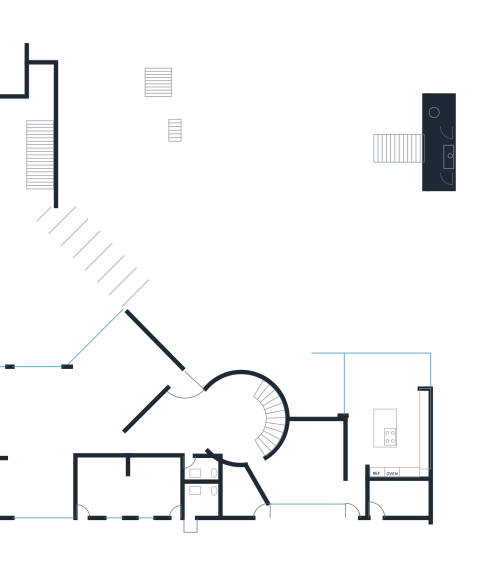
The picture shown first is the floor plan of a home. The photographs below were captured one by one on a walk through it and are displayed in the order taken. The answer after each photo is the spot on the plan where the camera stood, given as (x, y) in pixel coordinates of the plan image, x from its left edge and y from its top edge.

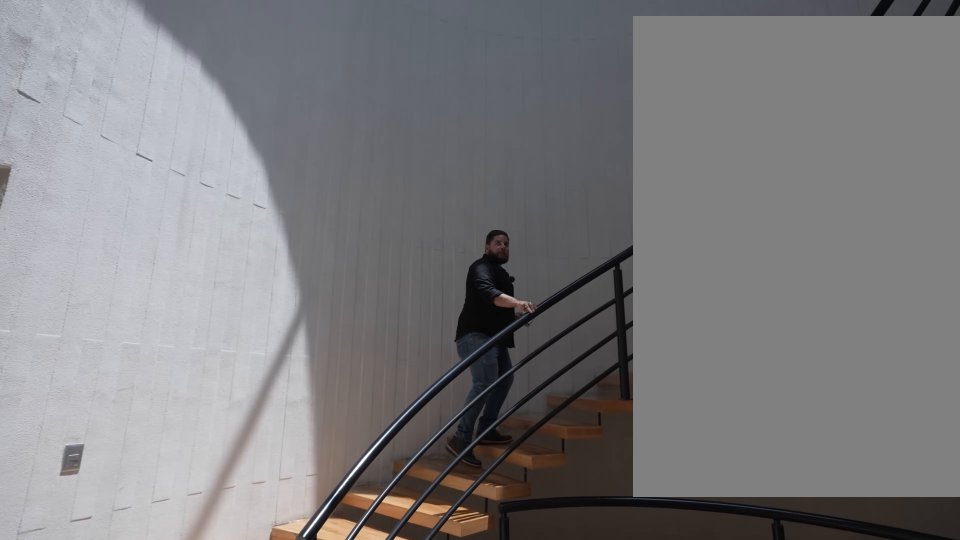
(220, 426)
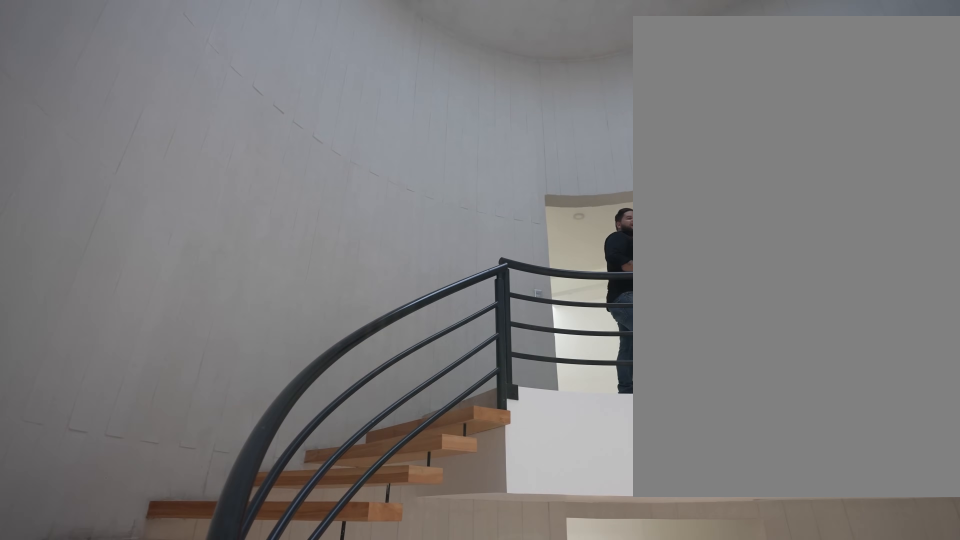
(219, 414)
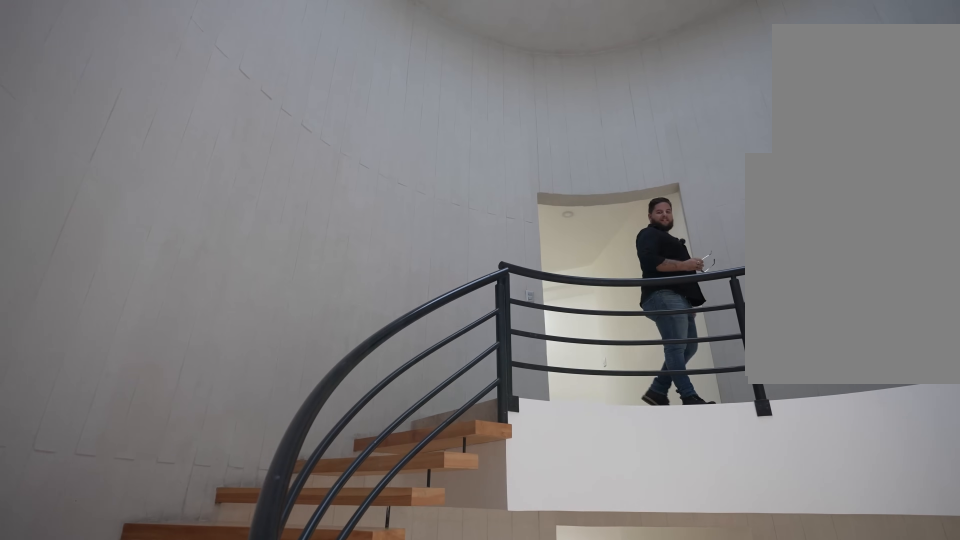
(220, 410)
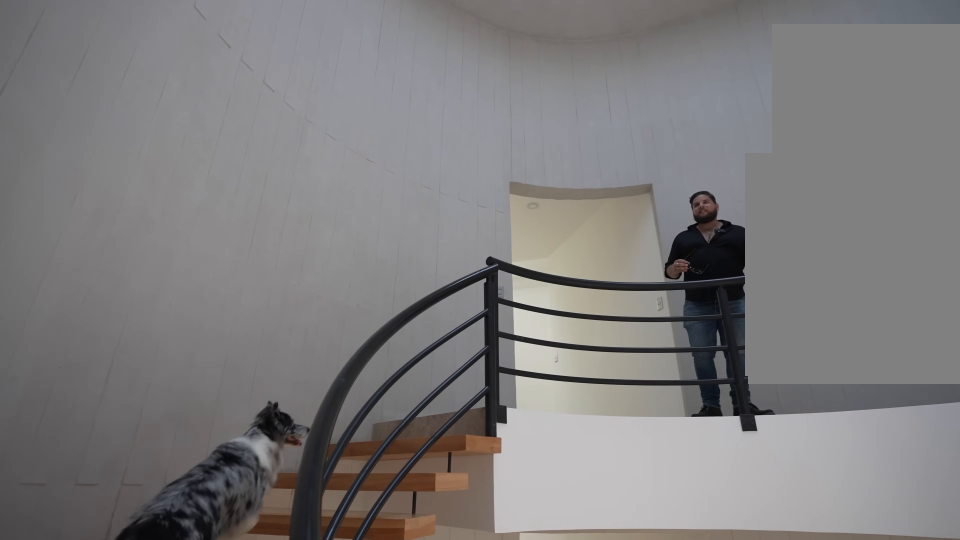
(230, 394)
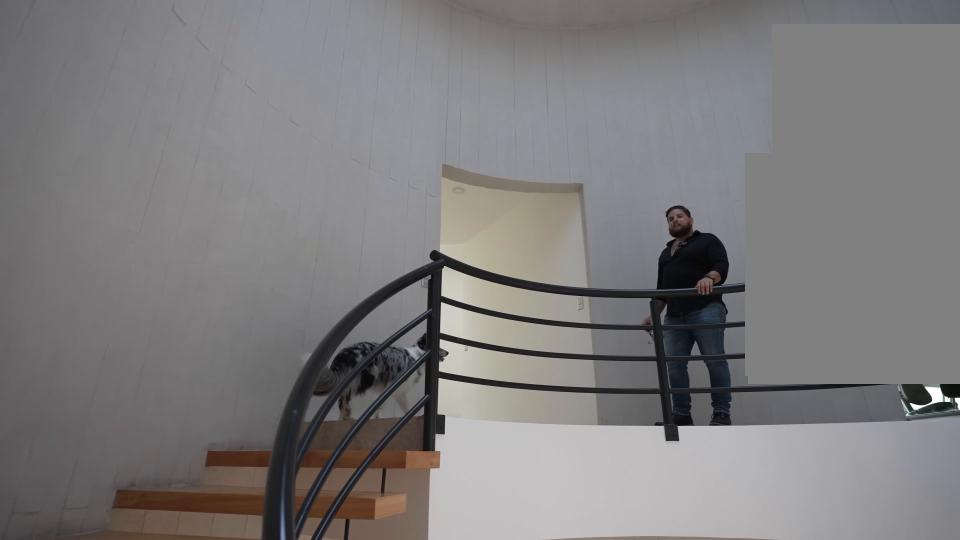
(236, 389)
